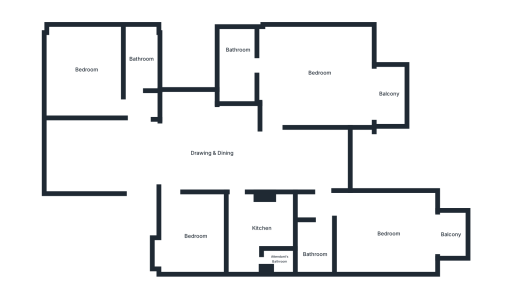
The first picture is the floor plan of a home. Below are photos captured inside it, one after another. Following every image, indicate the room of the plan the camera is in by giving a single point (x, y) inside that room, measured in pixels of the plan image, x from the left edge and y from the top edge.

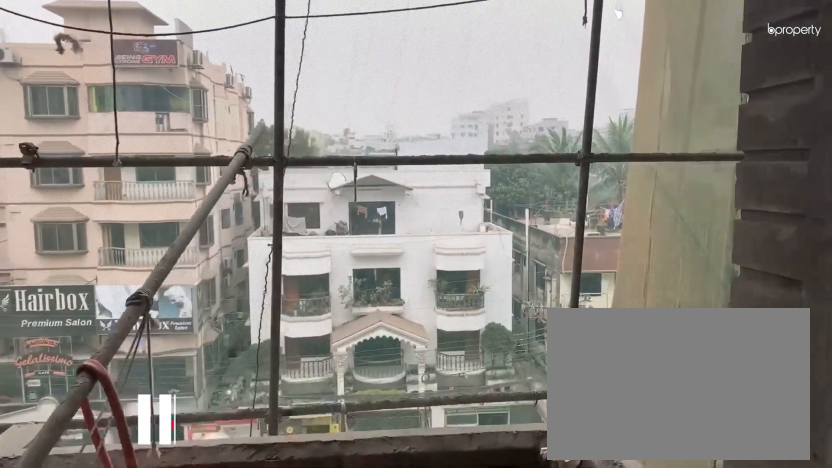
(386, 93)
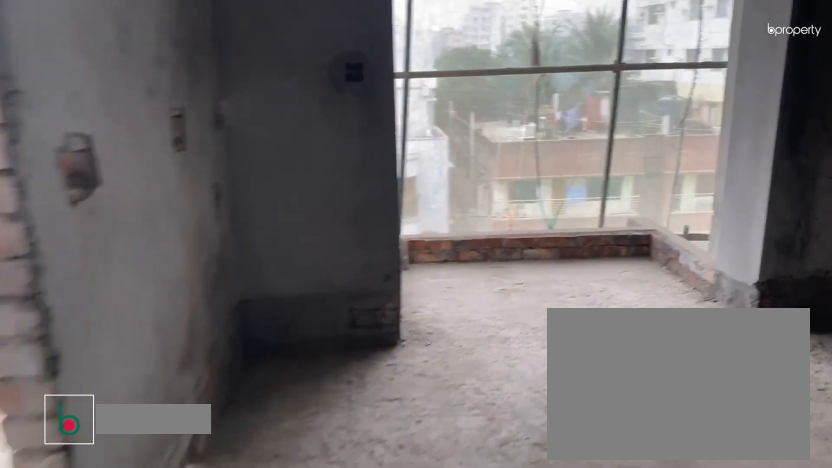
(388, 236)
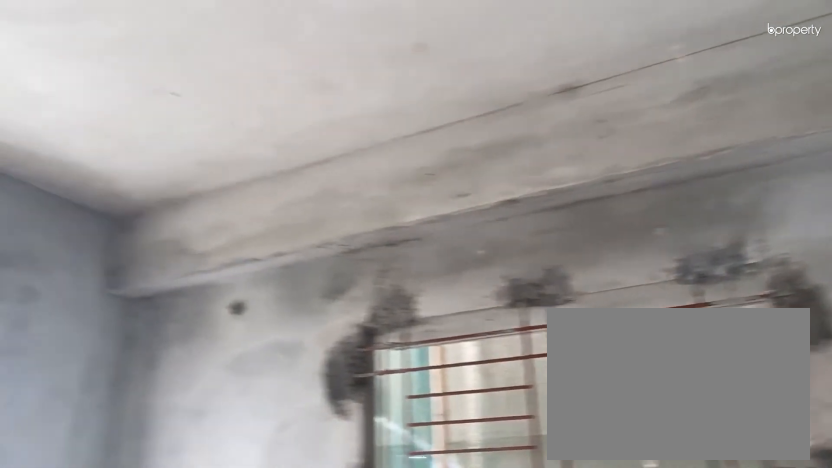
(388, 236)
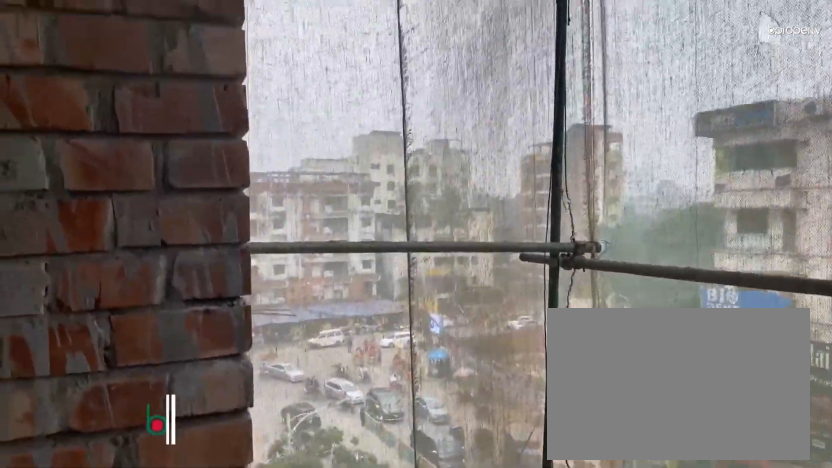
(449, 233)
